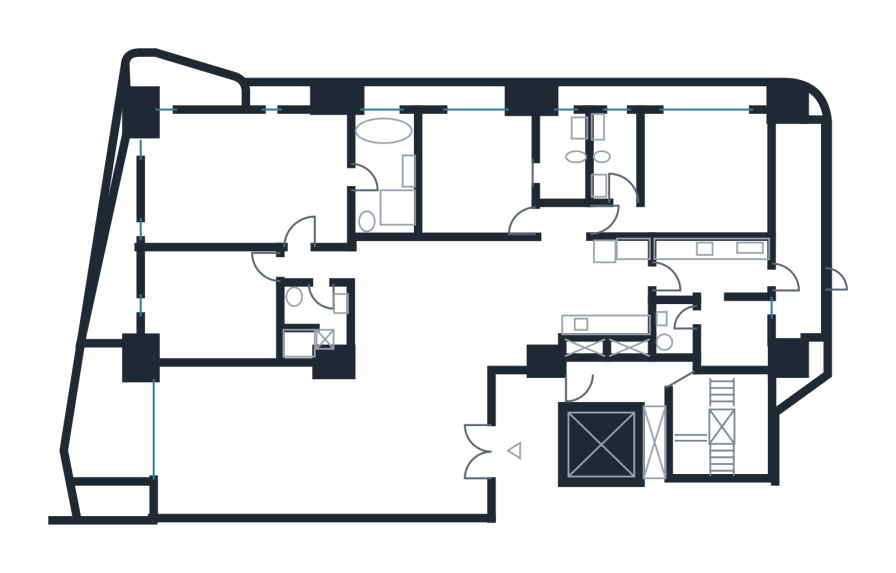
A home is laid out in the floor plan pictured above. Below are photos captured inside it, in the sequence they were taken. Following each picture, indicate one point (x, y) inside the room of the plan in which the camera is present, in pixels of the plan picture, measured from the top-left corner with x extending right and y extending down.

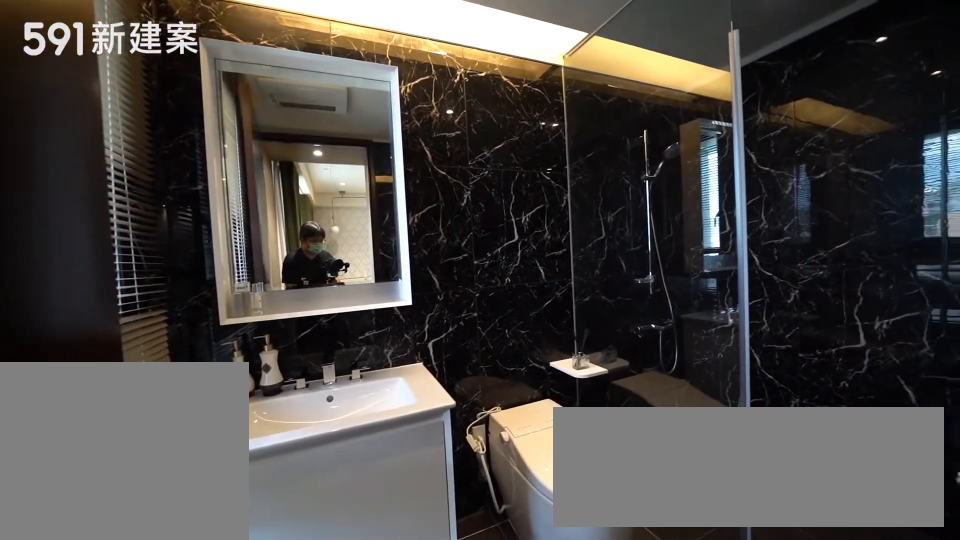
(564, 167)
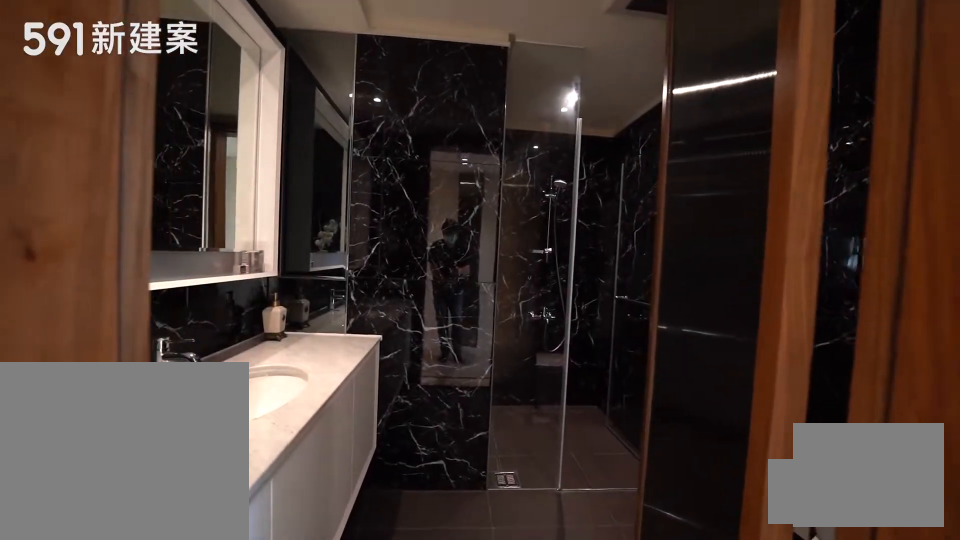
(314, 319)
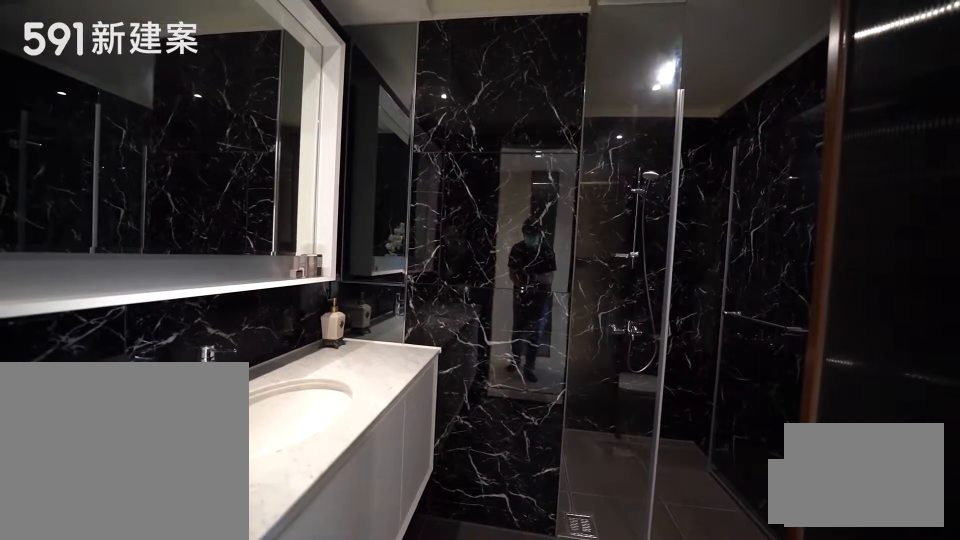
(314, 319)
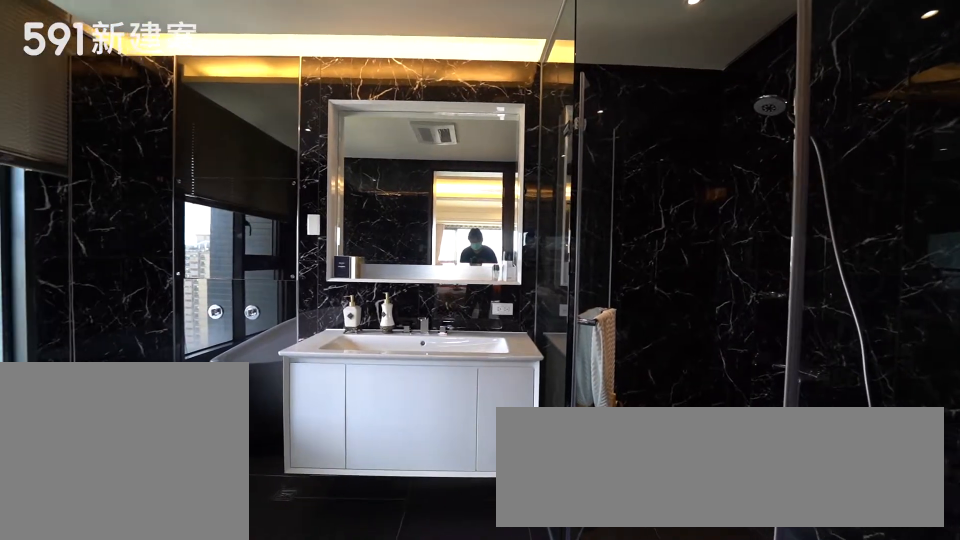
(380, 171)
